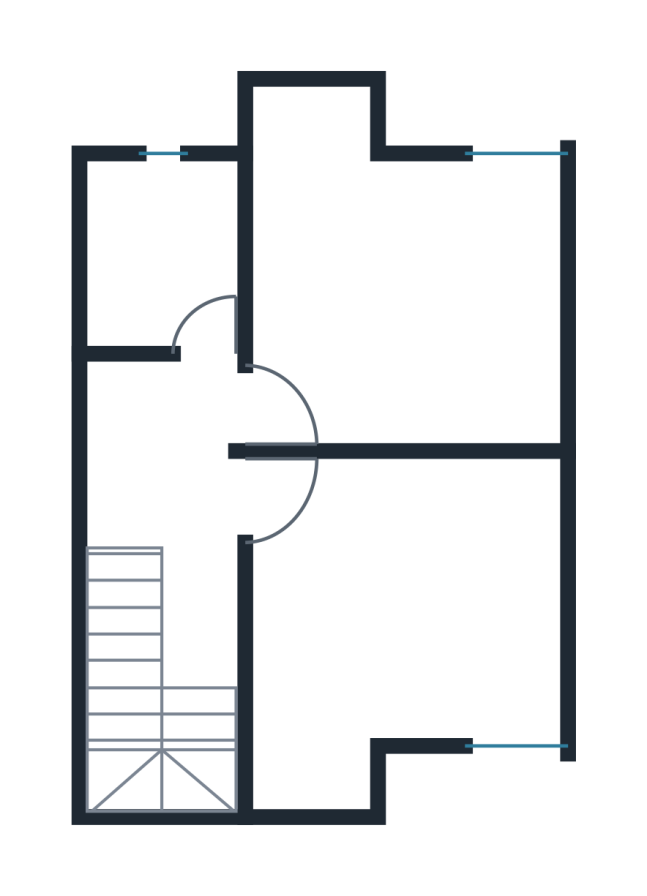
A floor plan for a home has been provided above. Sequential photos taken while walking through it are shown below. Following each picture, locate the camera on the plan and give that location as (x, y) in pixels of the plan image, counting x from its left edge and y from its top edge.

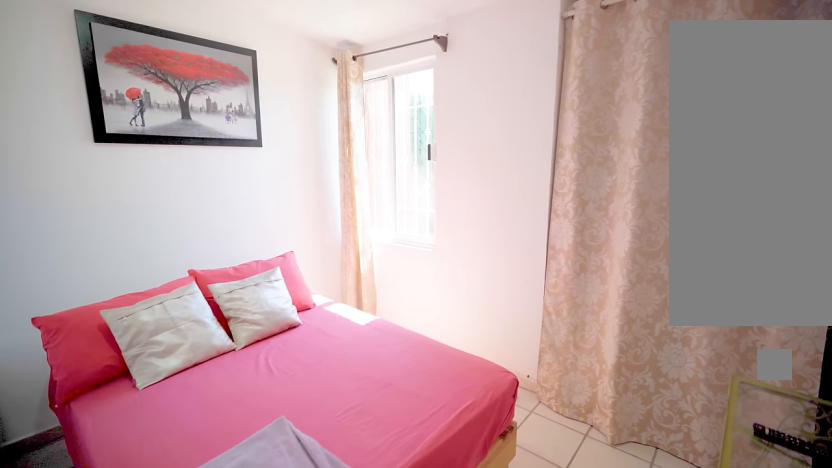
(267, 497)
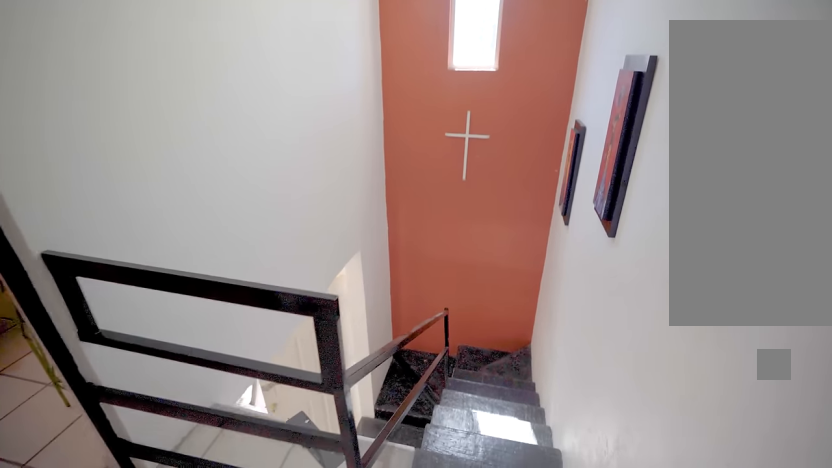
(203, 404)
